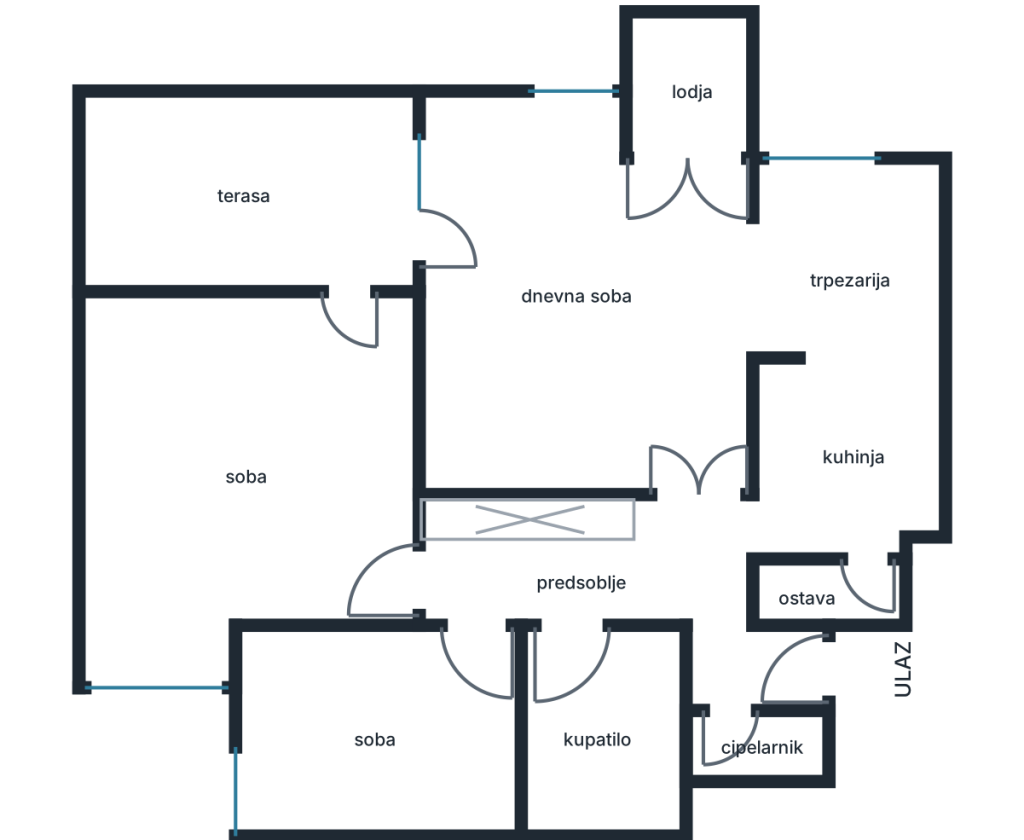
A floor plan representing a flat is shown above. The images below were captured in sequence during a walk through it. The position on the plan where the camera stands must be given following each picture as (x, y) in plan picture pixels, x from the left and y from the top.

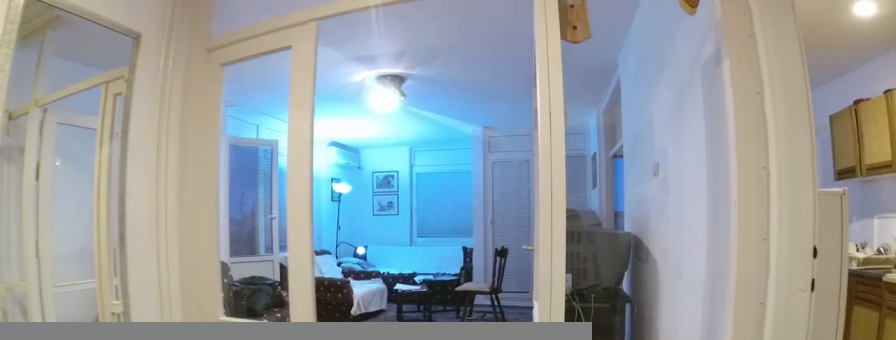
(719, 604)
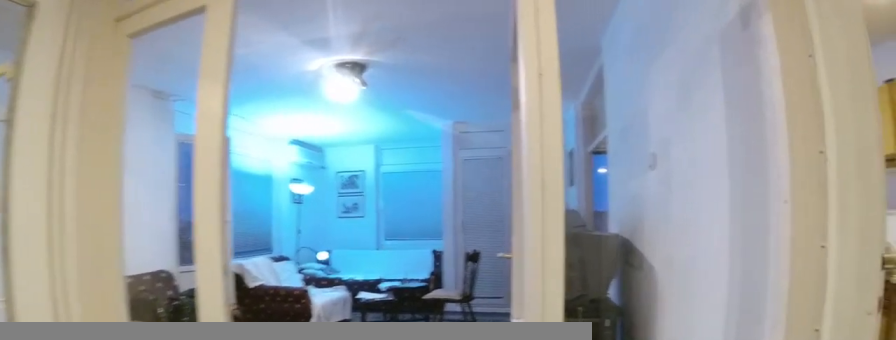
(720, 581)
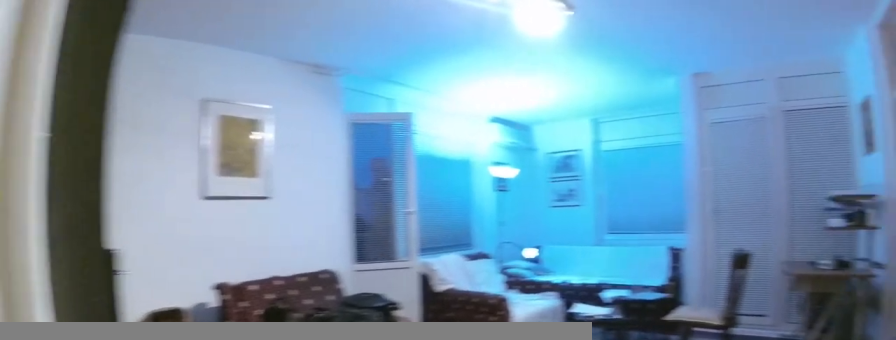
(710, 529)
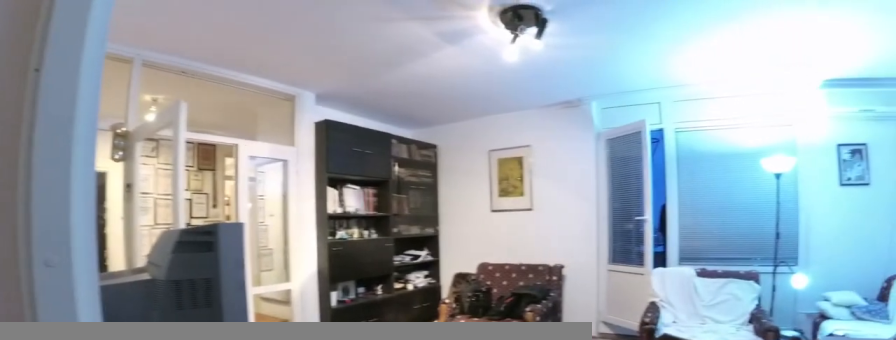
(817, 250)
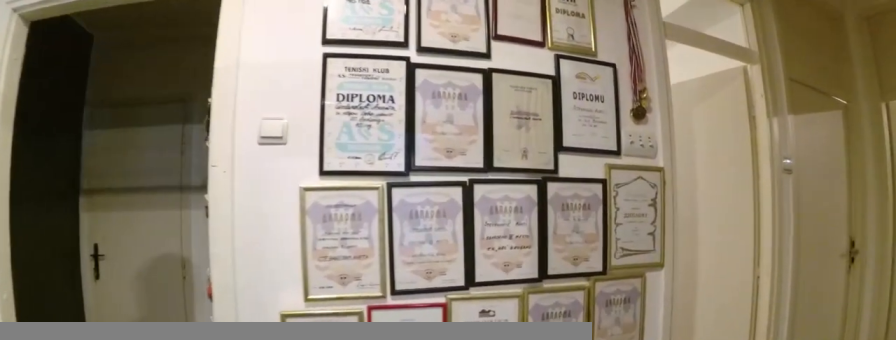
(718, 540)
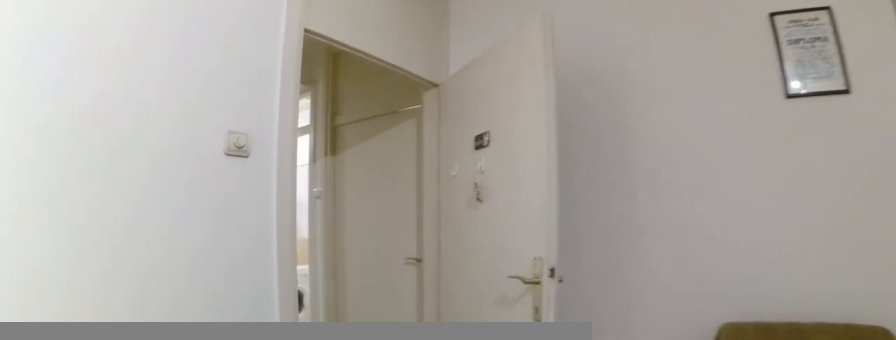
(346, 440)
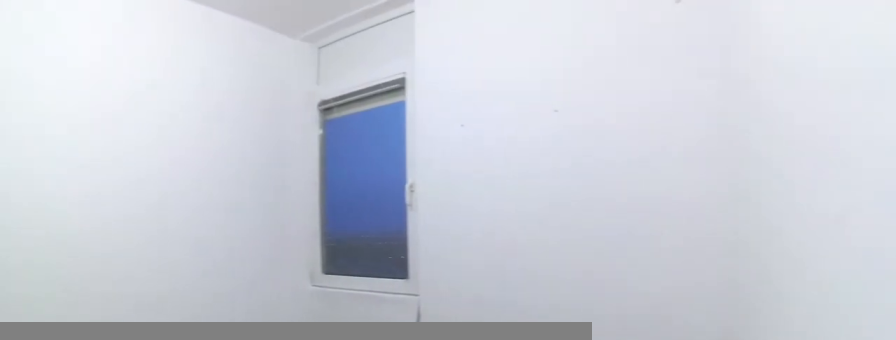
(454, 633)
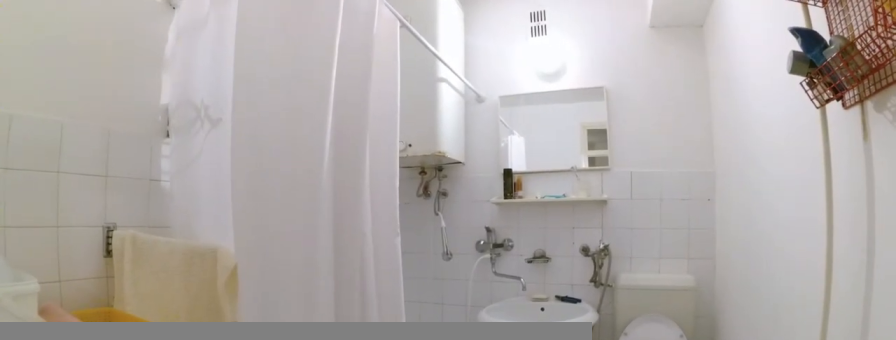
(565, 597)
